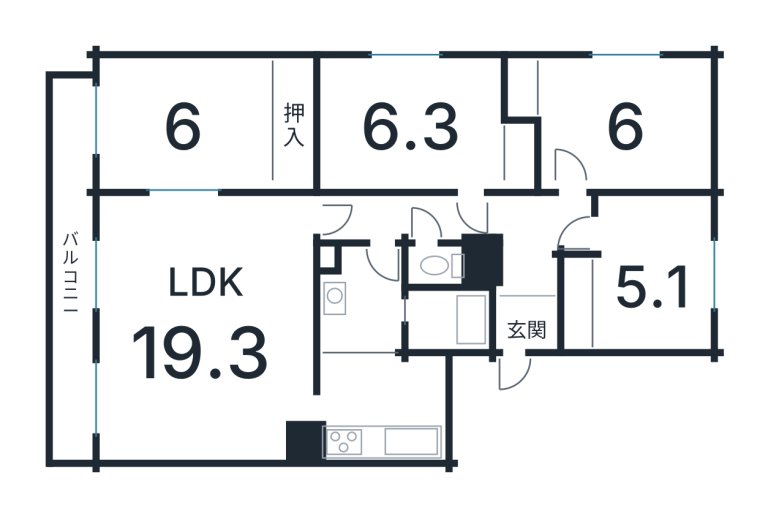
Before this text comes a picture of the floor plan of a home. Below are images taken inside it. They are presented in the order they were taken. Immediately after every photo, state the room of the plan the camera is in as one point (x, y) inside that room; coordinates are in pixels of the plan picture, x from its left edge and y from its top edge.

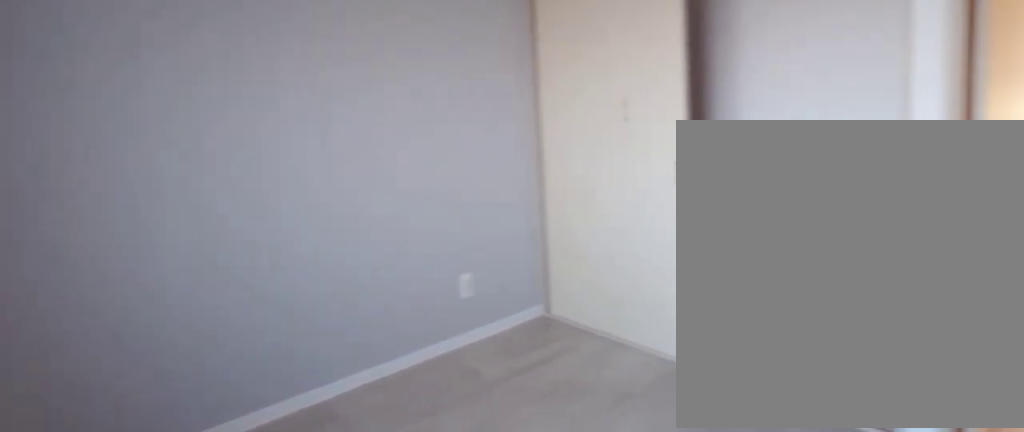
(643, 286)
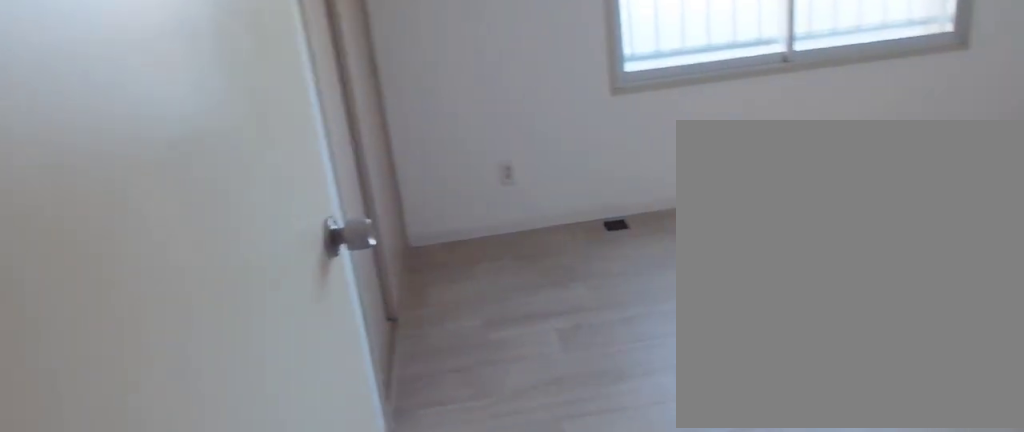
(616, 132)
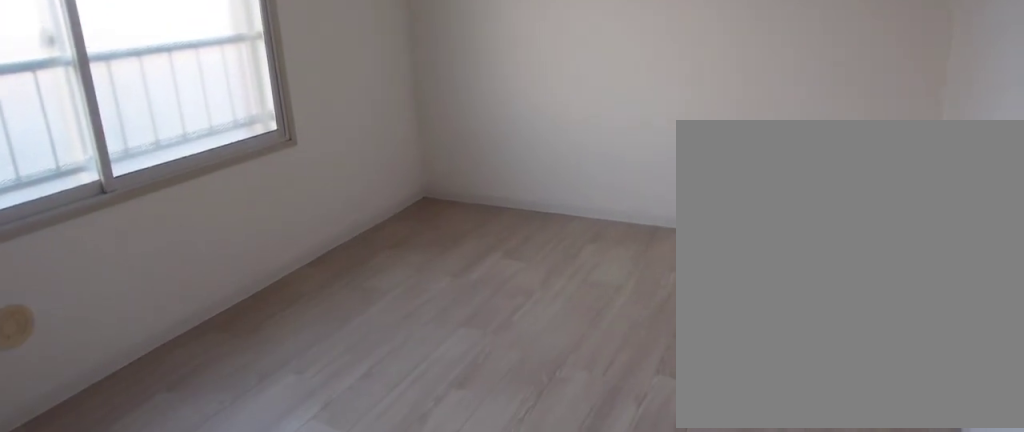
(616, 132)
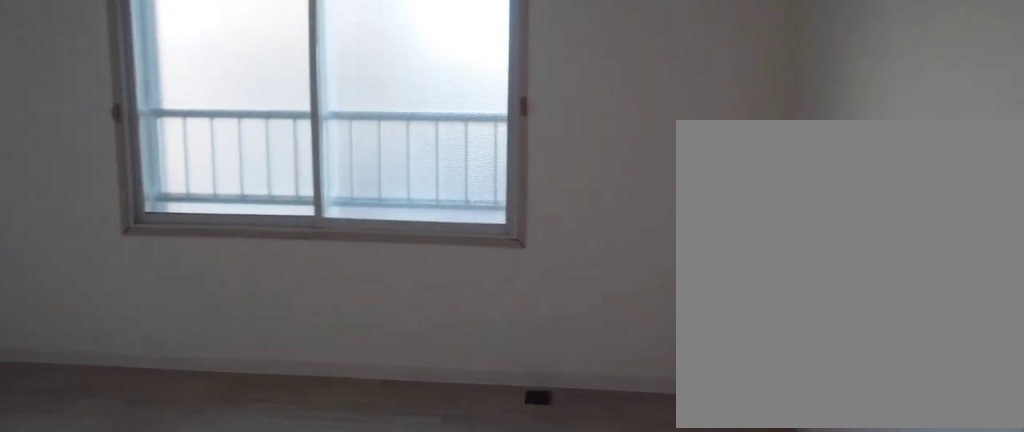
(397, 132)
